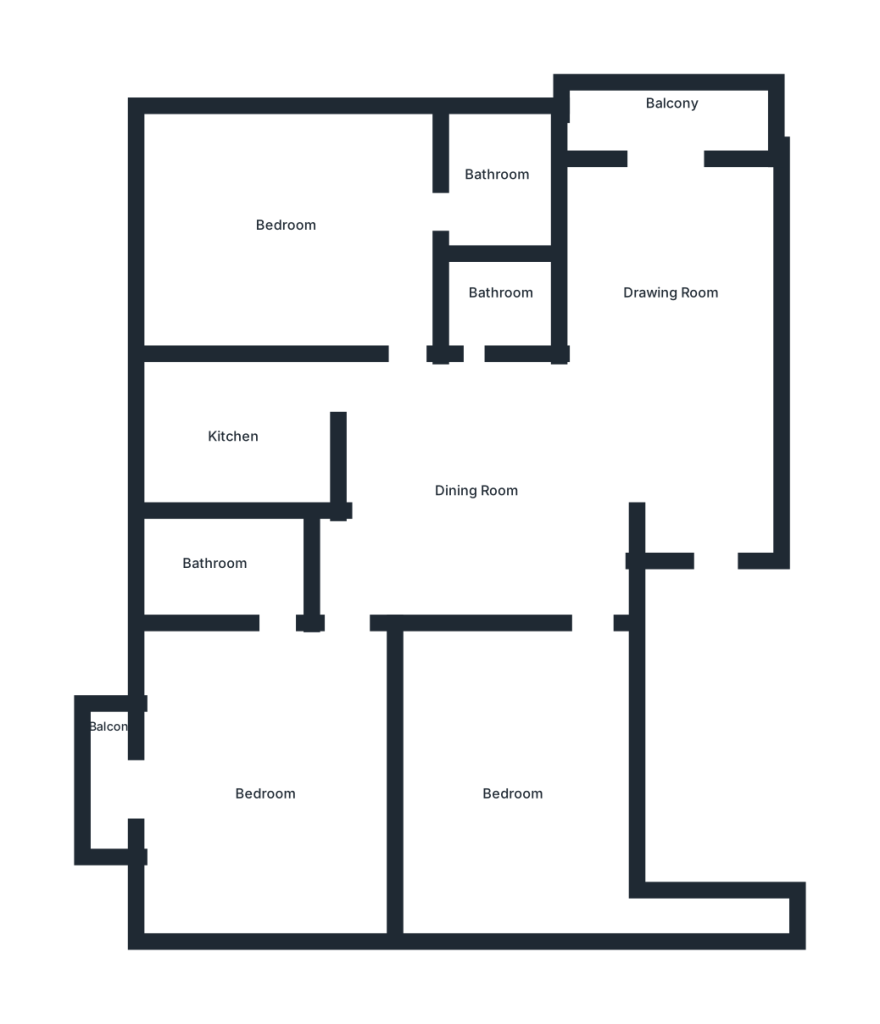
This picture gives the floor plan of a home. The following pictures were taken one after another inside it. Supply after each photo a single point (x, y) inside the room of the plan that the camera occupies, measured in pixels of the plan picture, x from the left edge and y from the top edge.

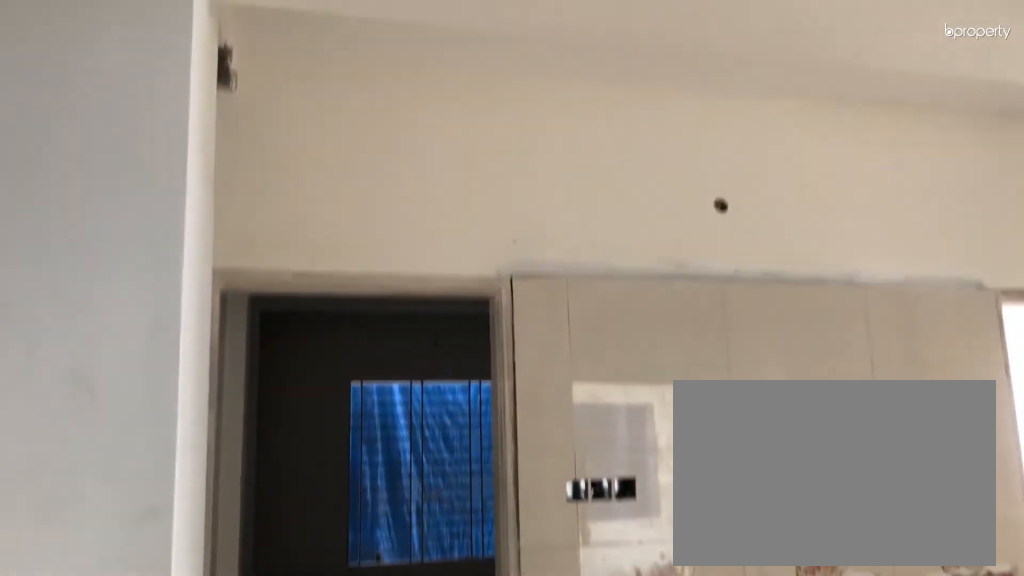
(477, 493)
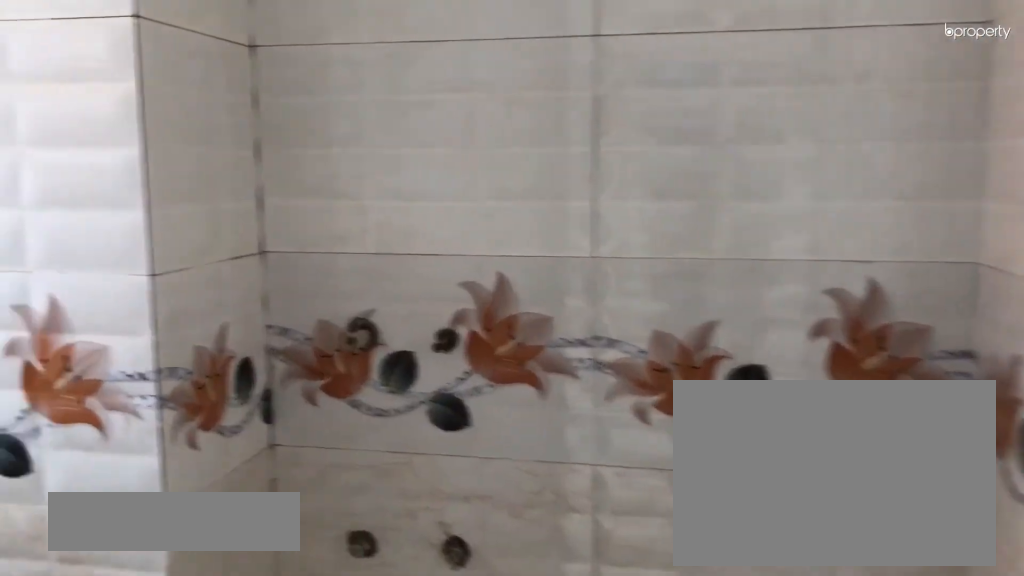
(217, 565)
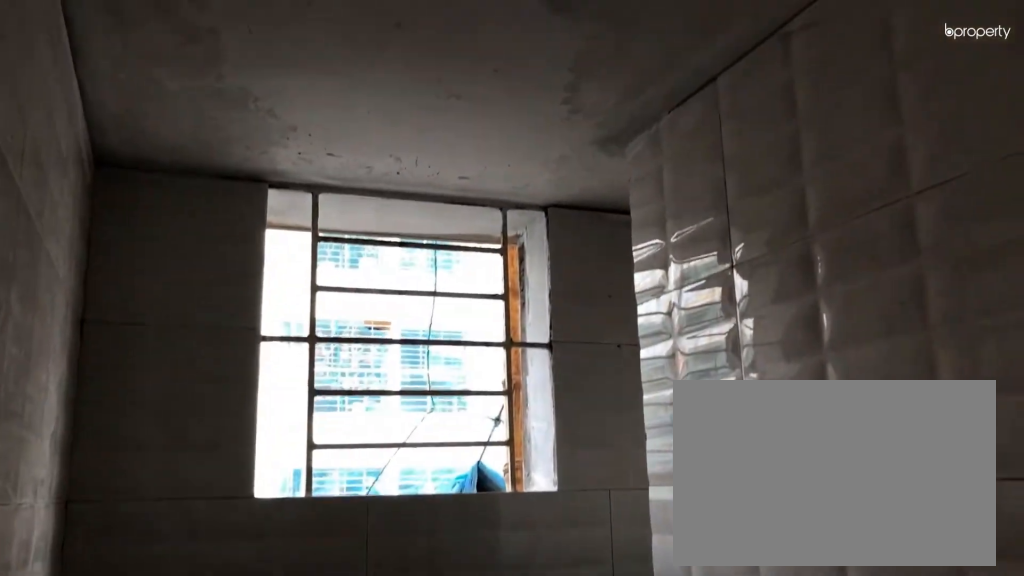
(217, 565)
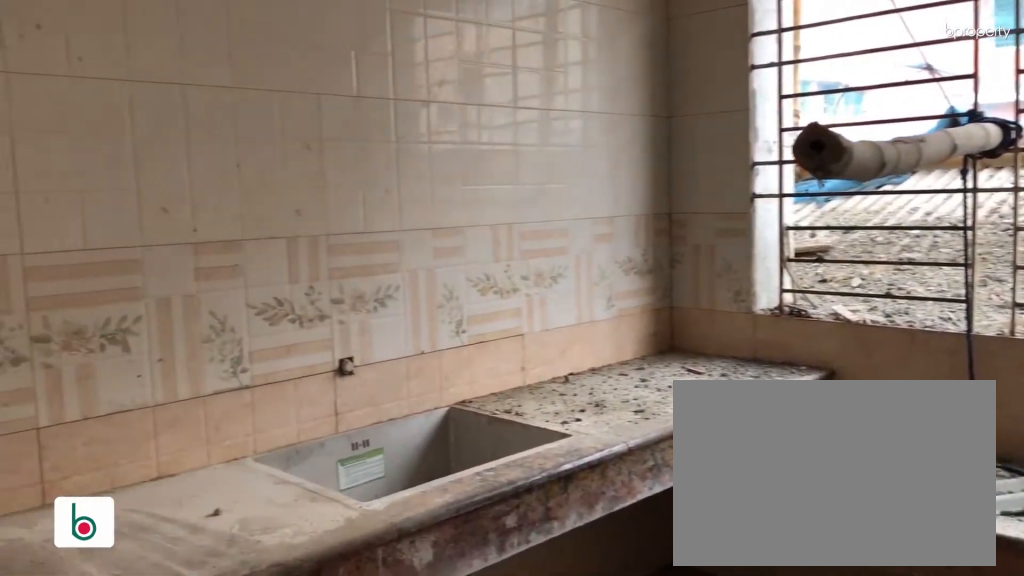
(237, 440)
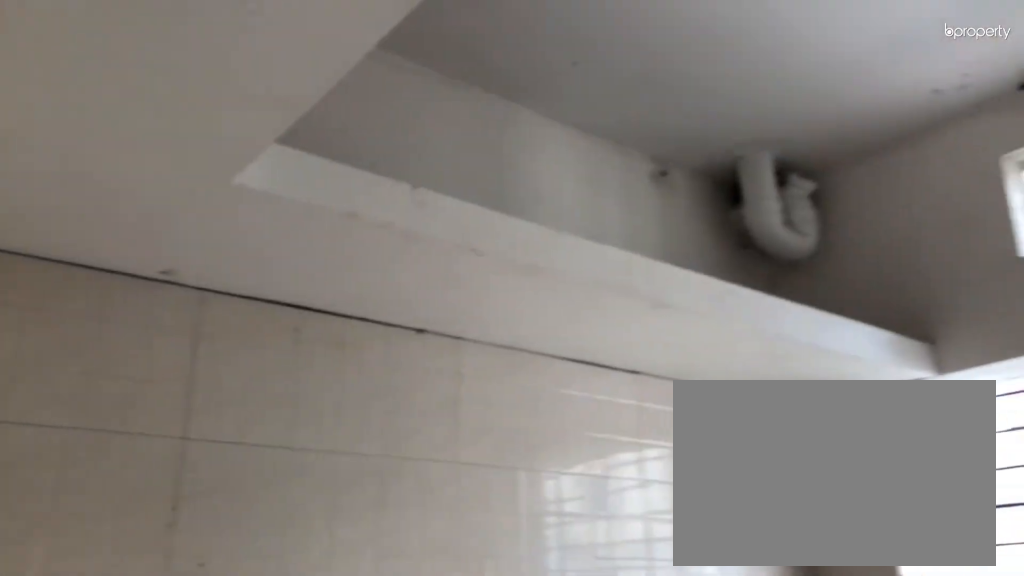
(237, 440)
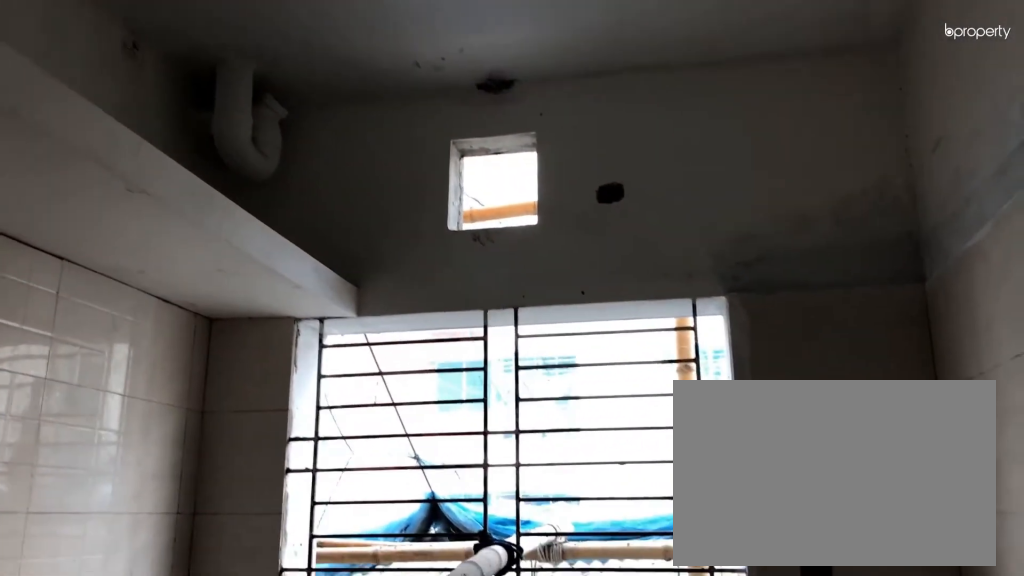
(237, 440)
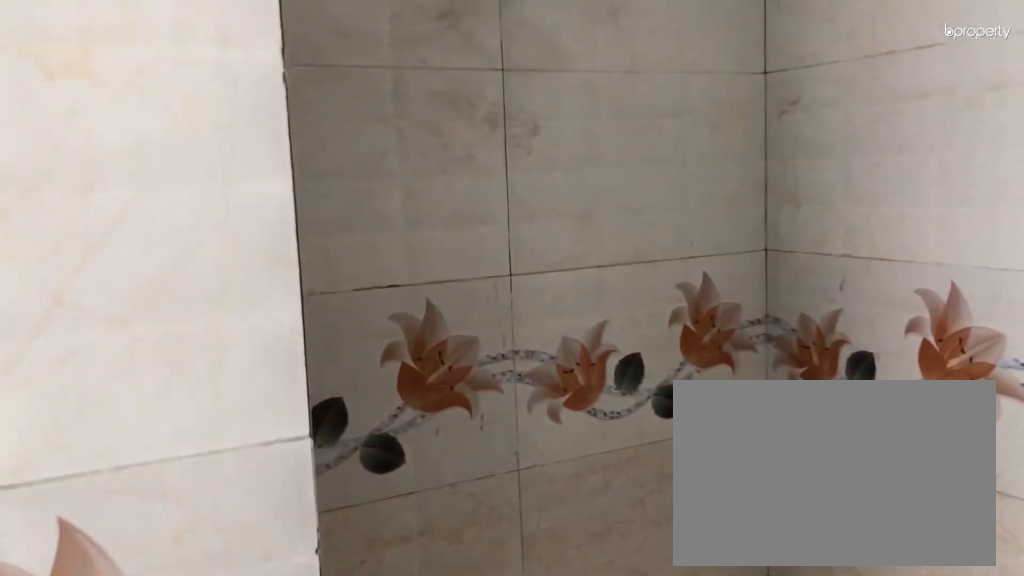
(495, 185)
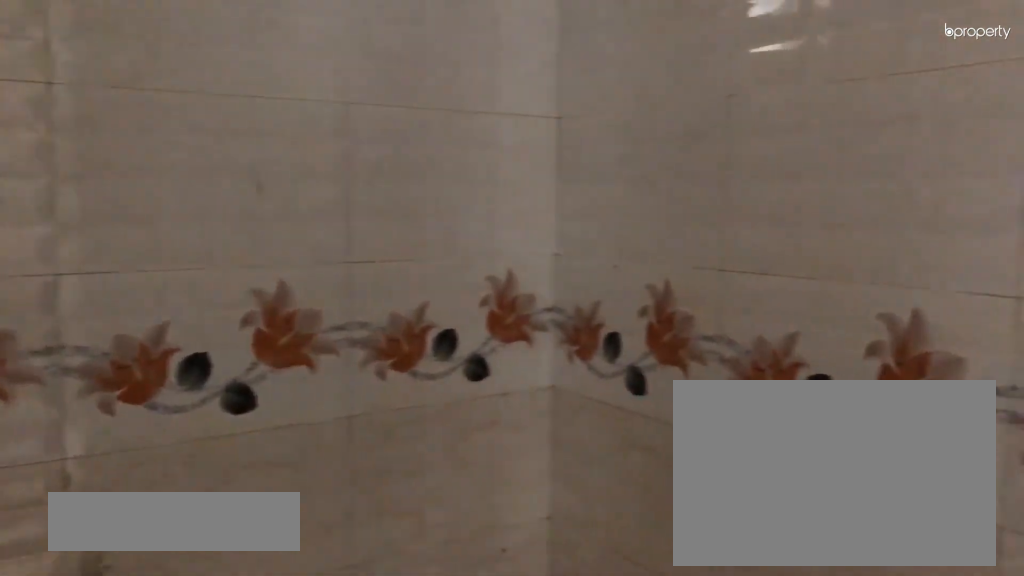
(498, 305)
